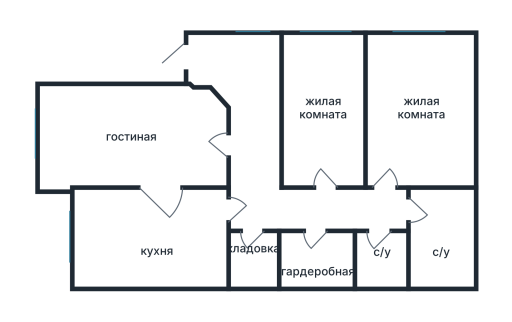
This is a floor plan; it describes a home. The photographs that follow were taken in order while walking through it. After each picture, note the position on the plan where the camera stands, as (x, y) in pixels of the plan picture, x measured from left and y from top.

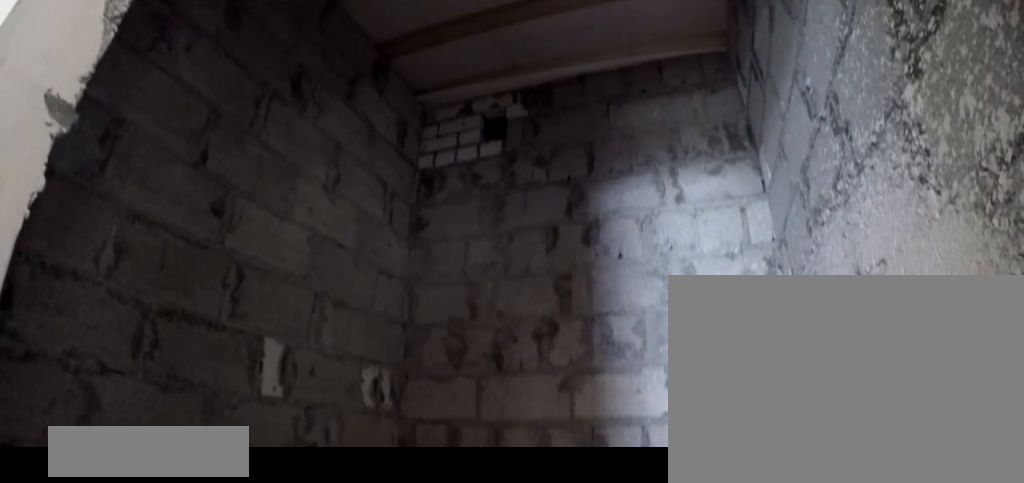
(379, 225)
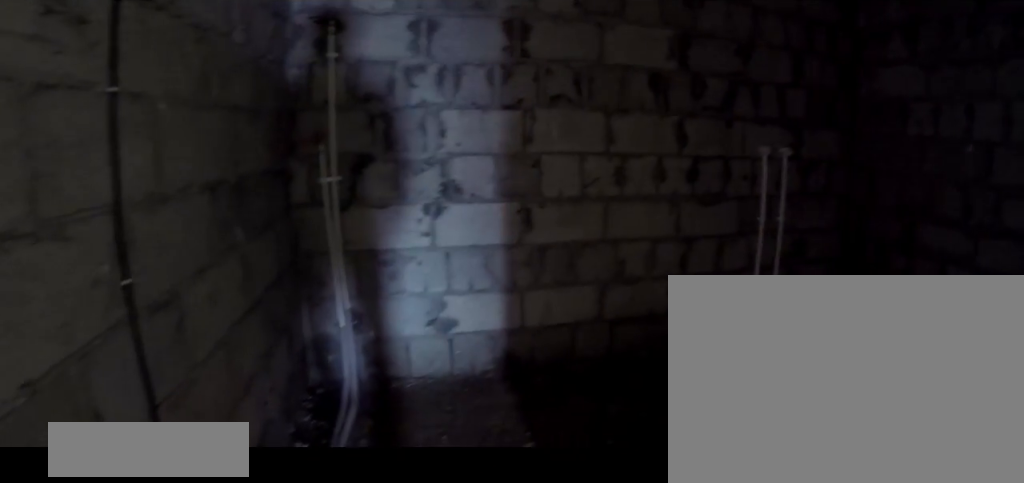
(409, 210)
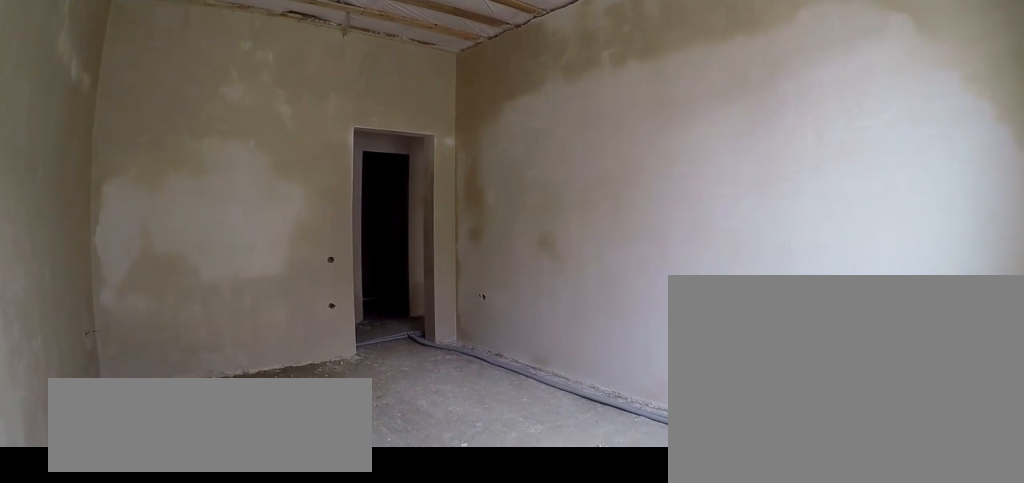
(458, 54)
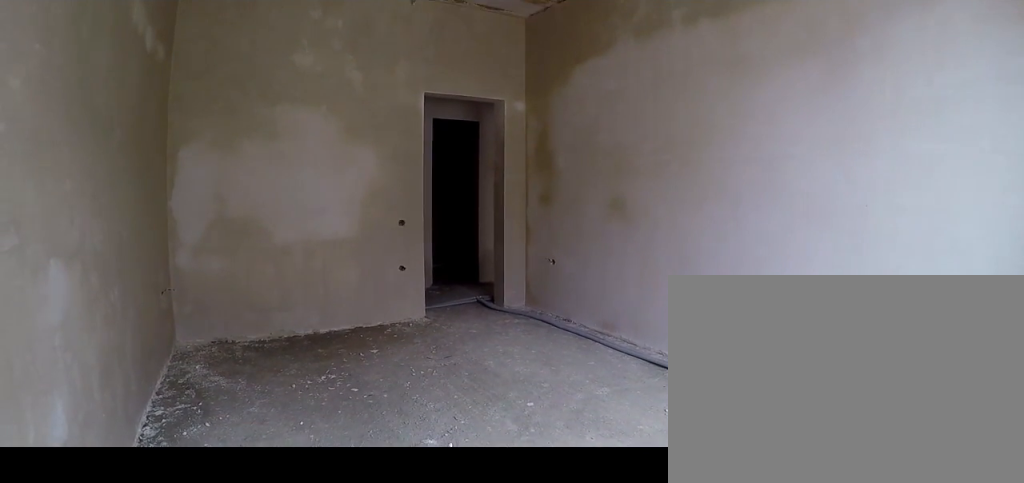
(458, 54)
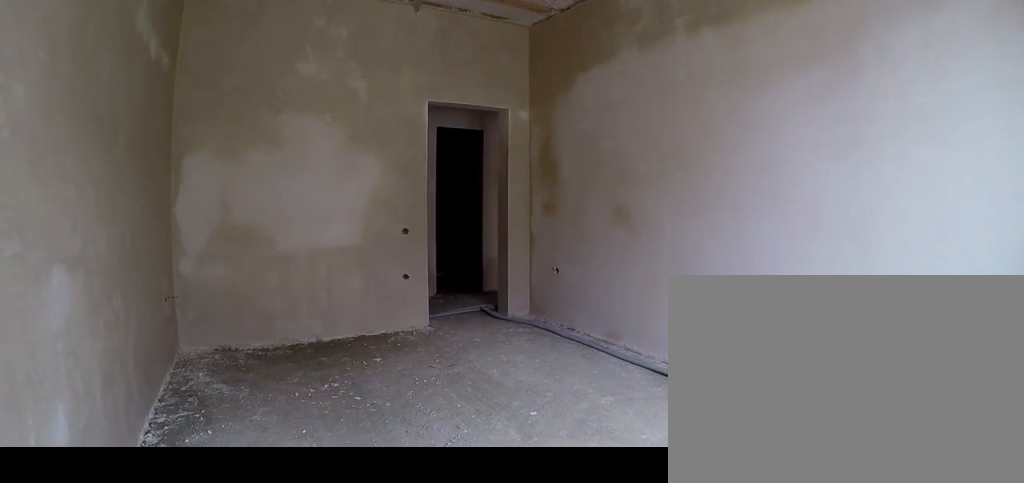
(458, 54)
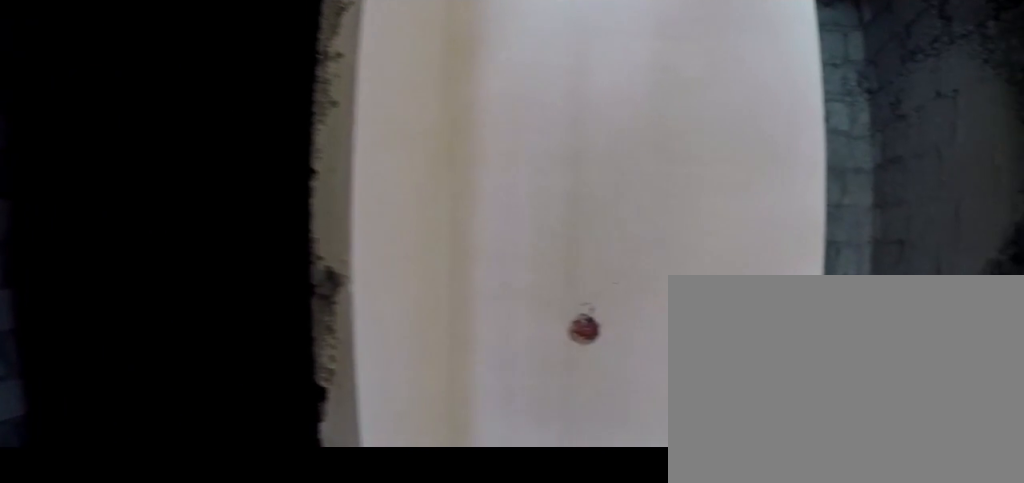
(383, 196)
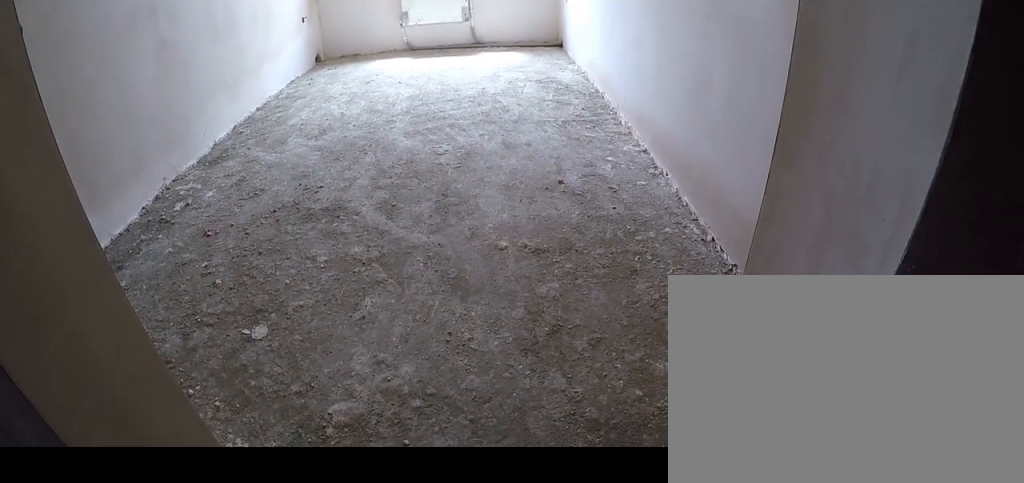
(327, 190)
